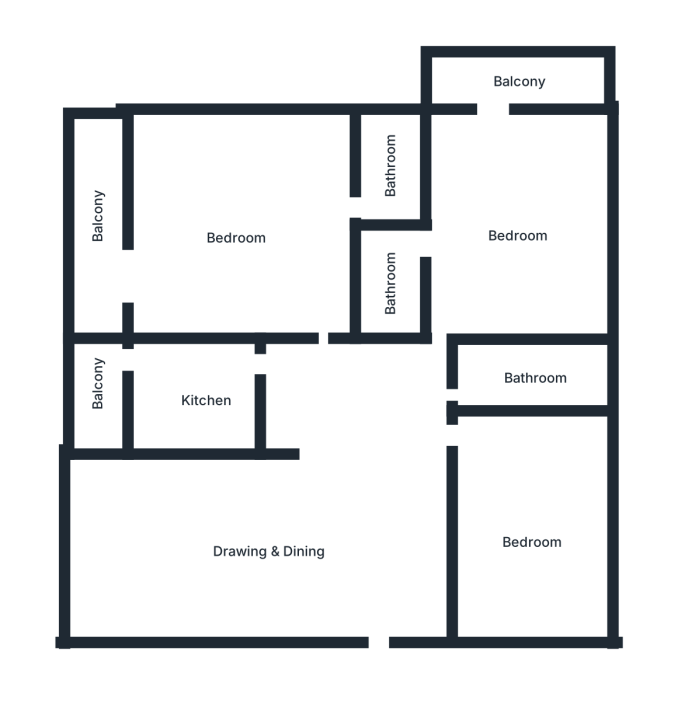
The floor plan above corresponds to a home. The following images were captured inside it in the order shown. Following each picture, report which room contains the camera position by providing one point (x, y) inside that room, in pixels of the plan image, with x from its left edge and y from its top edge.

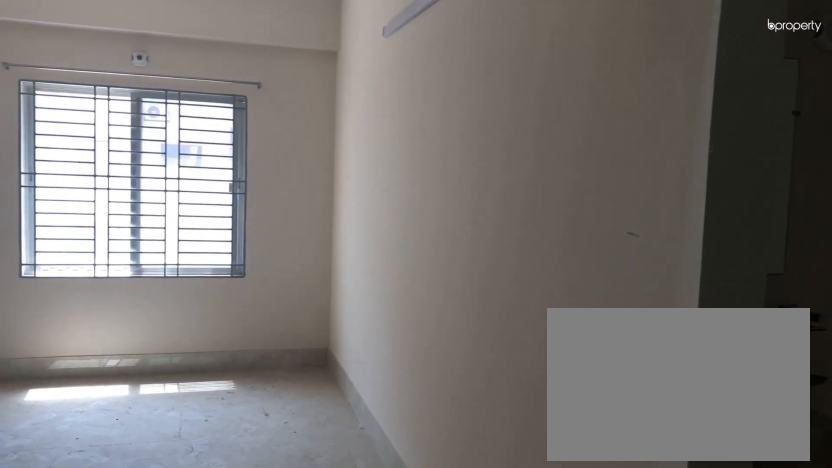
(272, 556)
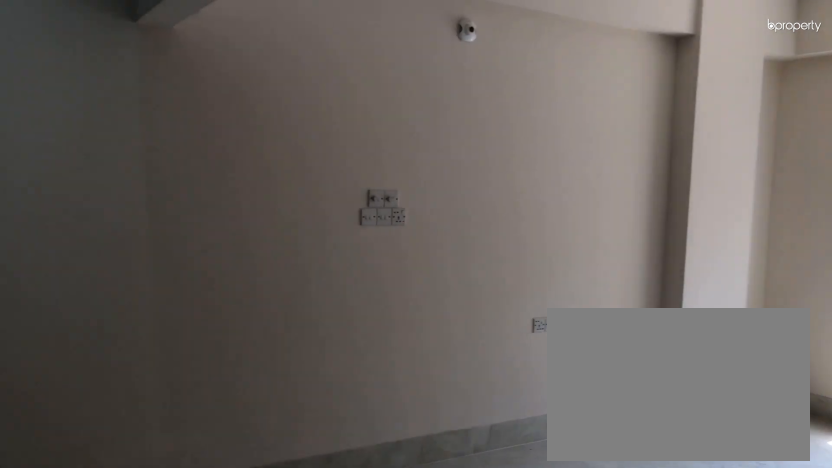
(272, 556)
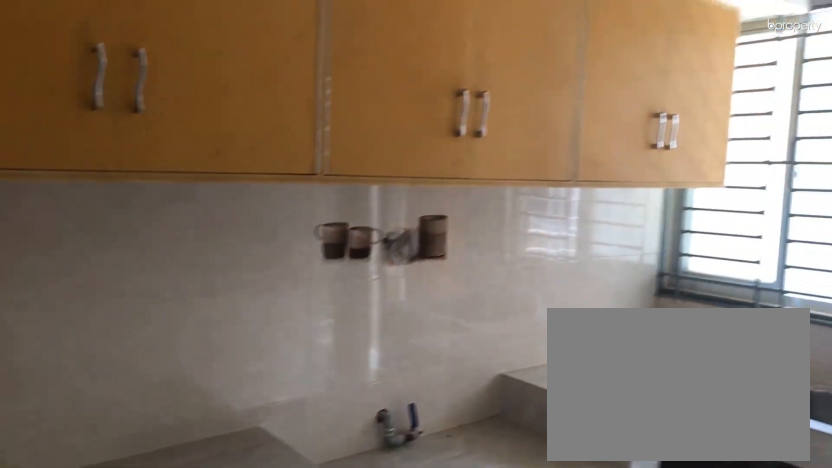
(202, 393)
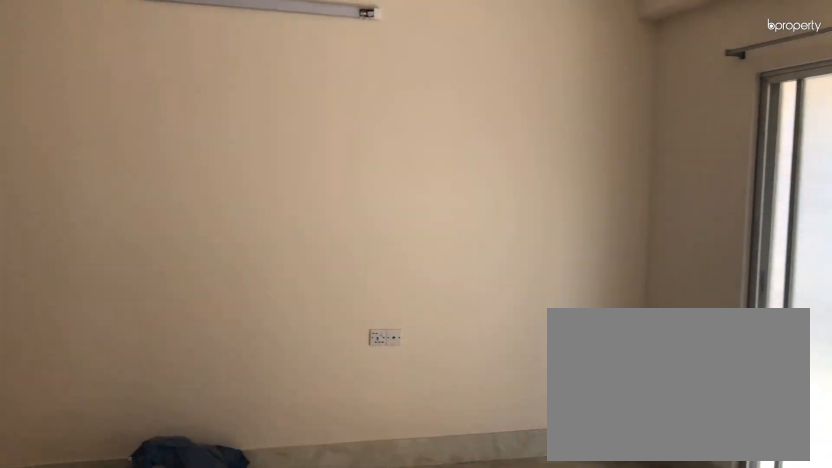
(235, 238)
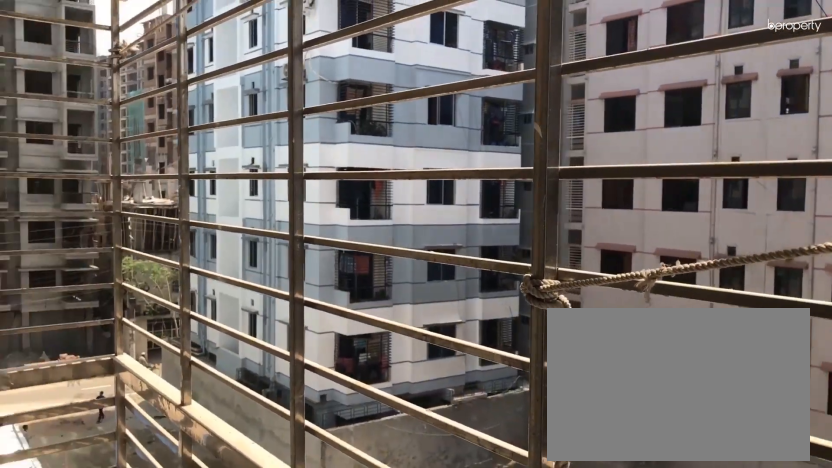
(101, 272)
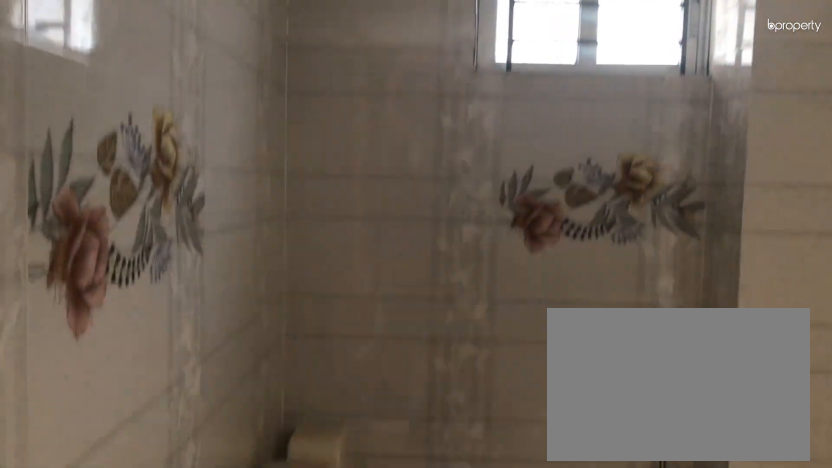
(389, 171)
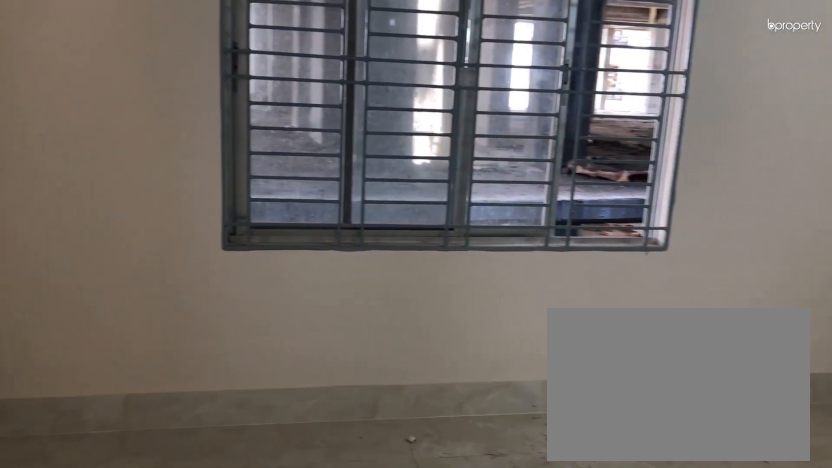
(517, 231)
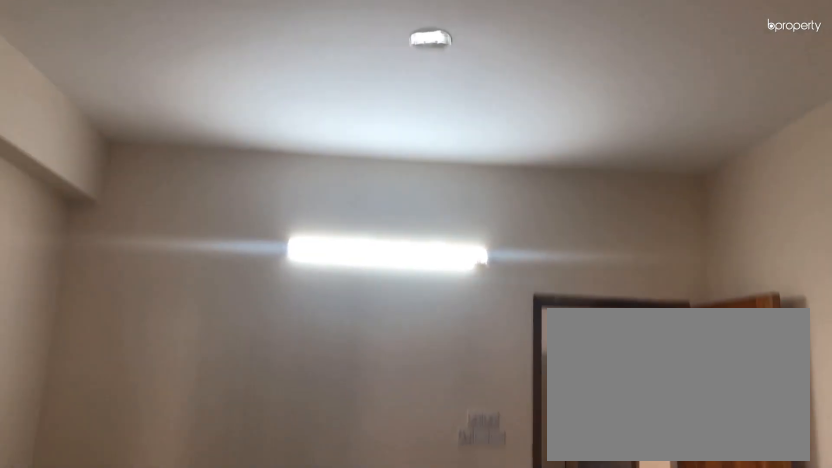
(517, 231)
